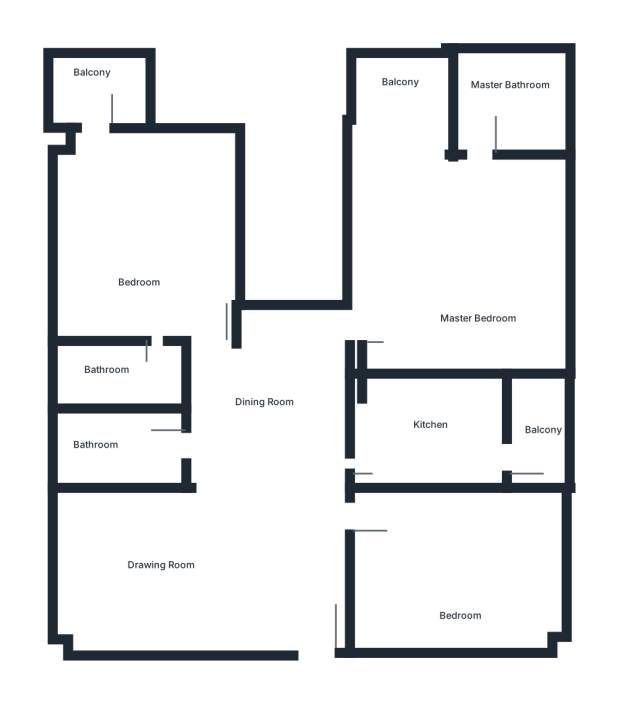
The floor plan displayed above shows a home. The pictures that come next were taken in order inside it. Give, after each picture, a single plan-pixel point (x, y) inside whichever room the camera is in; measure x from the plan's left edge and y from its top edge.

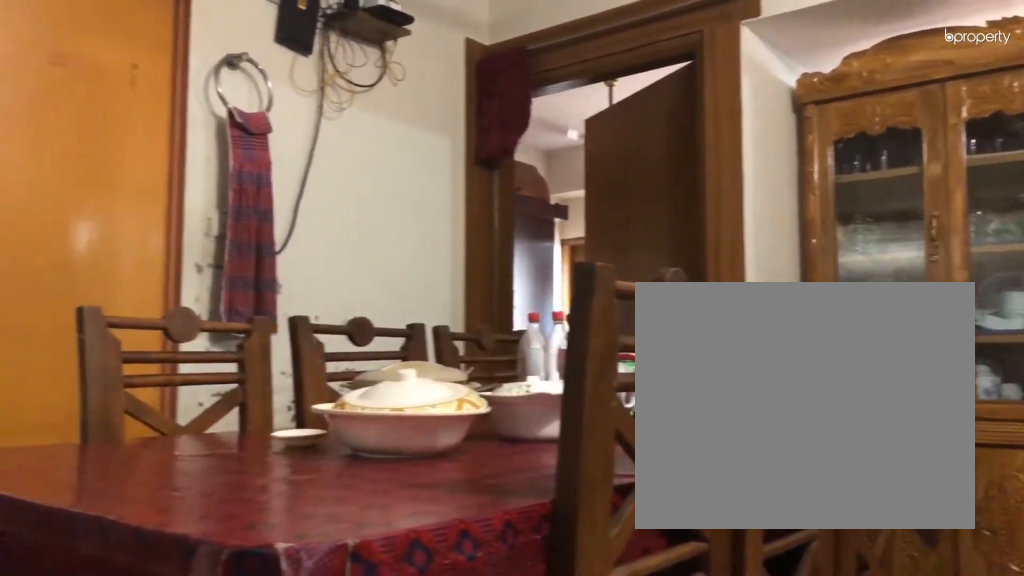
(255, 398)
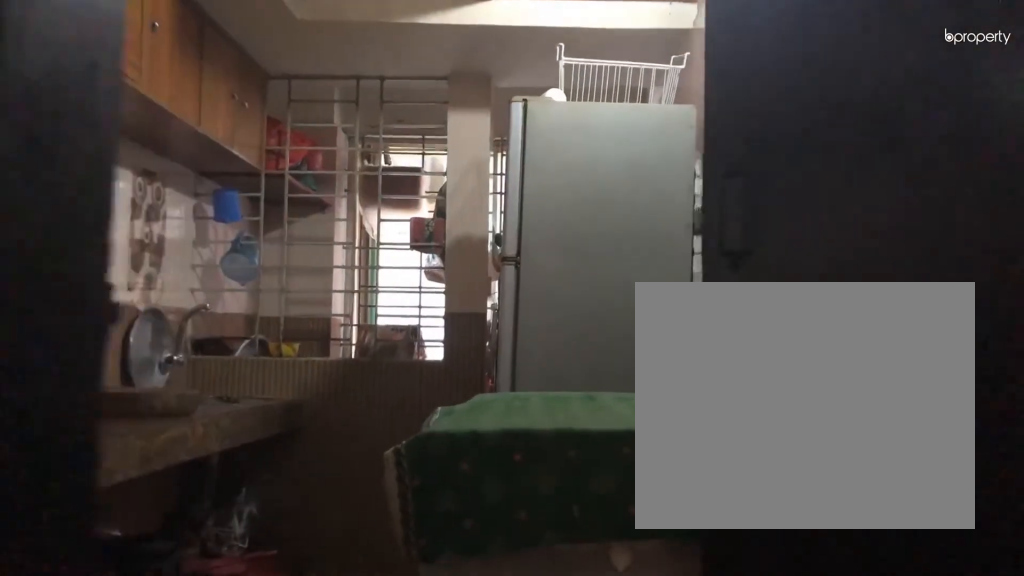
(423, 425)
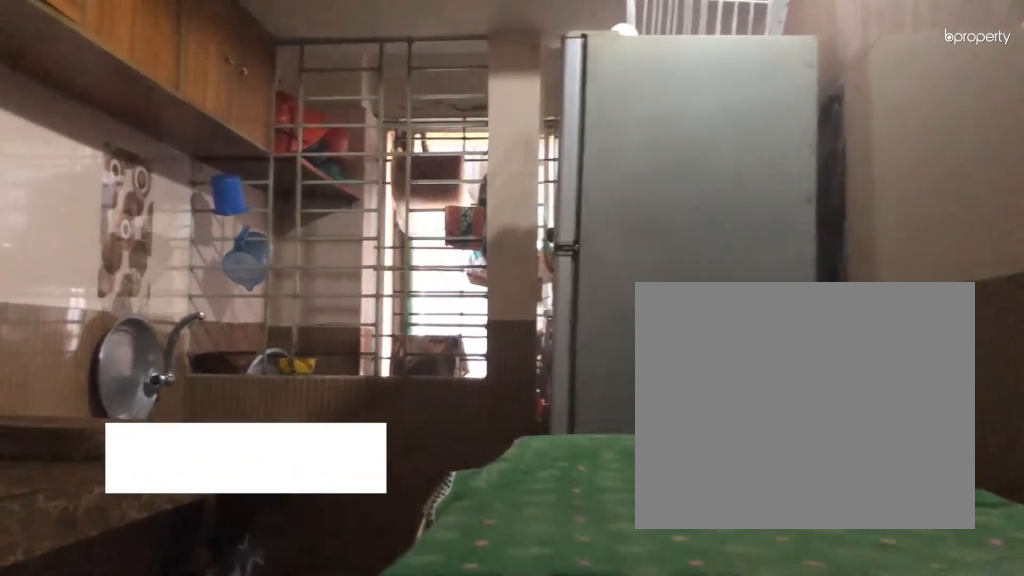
(423, 425)
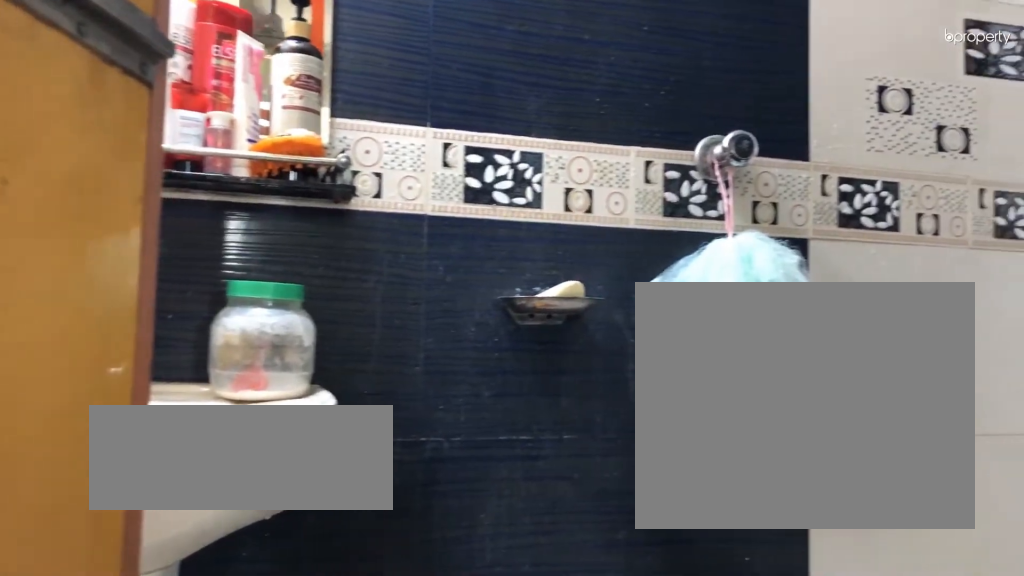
(107, 382)
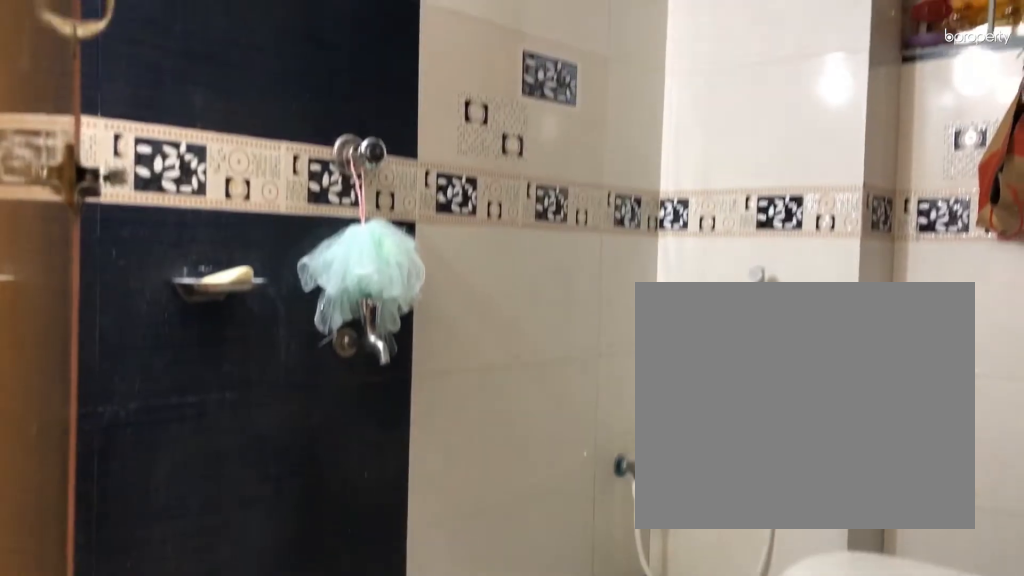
(108, 383)
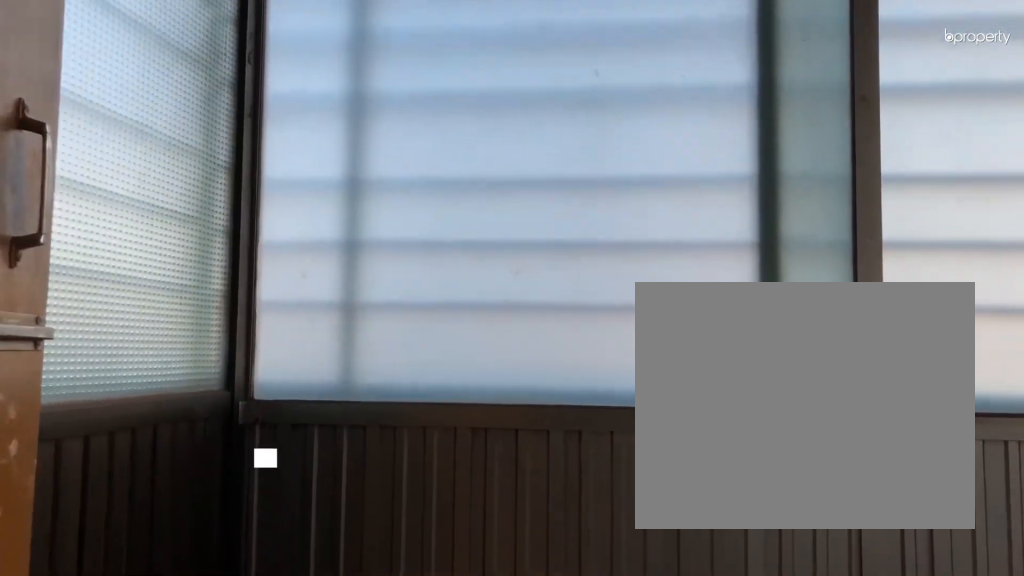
(92, 67)
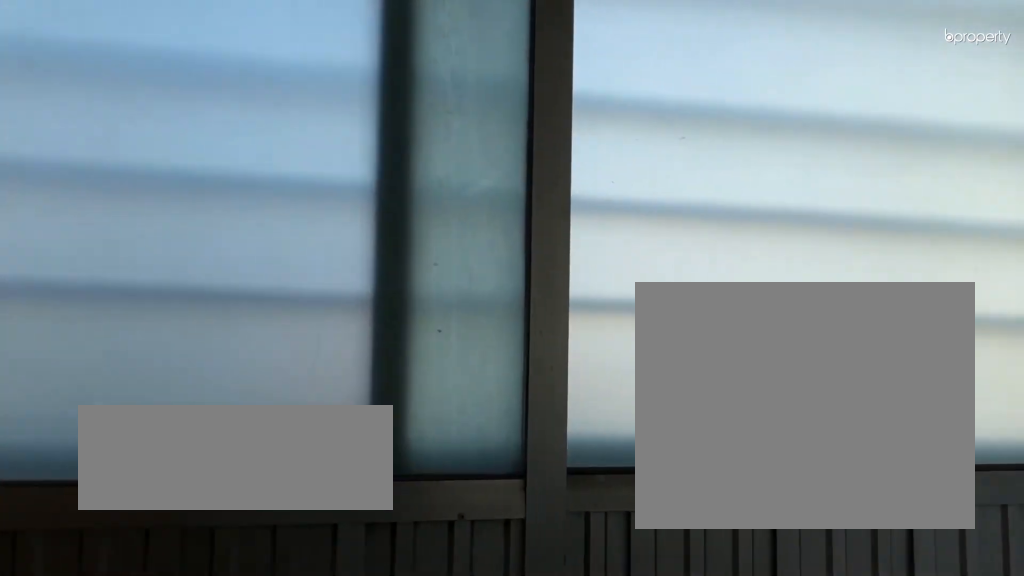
(92, 67)
